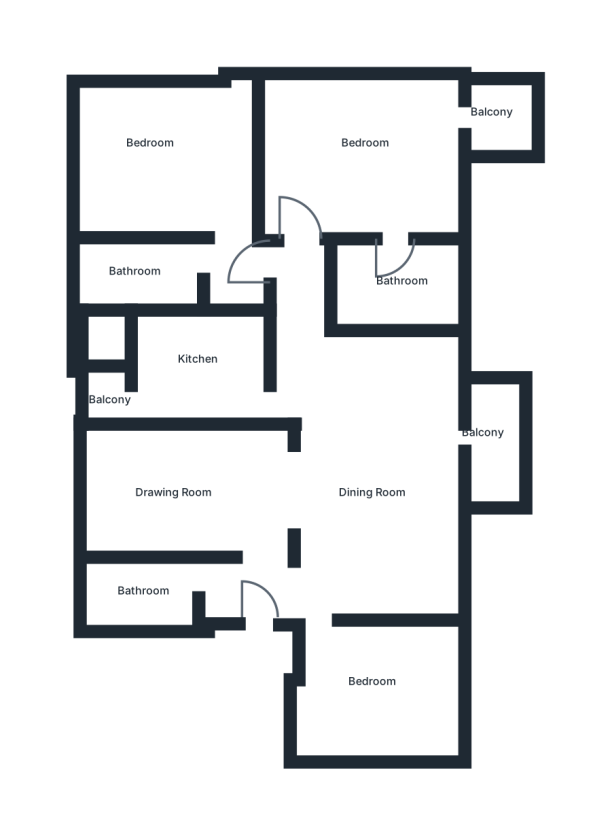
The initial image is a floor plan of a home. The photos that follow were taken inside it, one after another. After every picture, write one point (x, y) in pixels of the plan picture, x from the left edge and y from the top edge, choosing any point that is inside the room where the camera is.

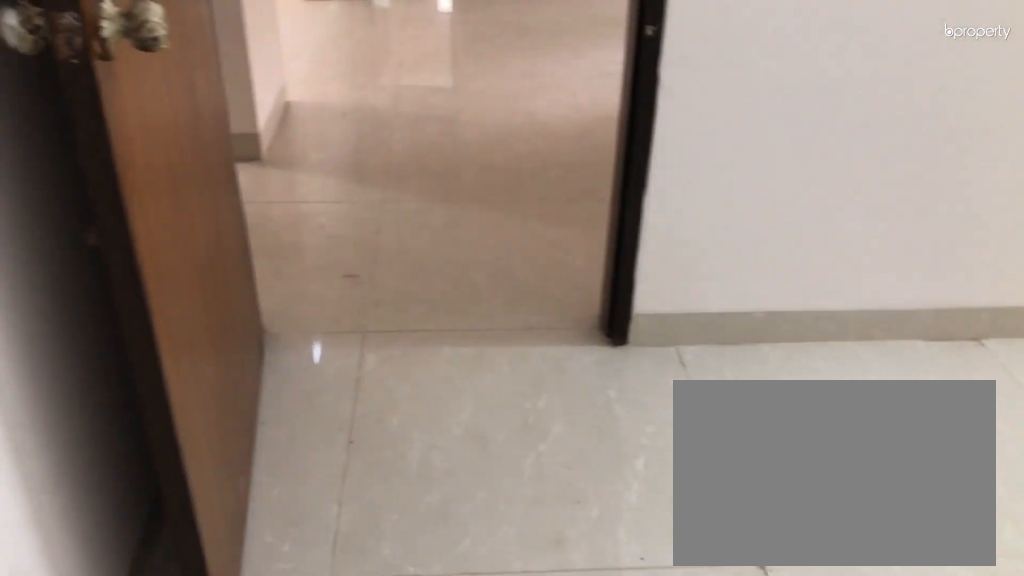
(355, 696)
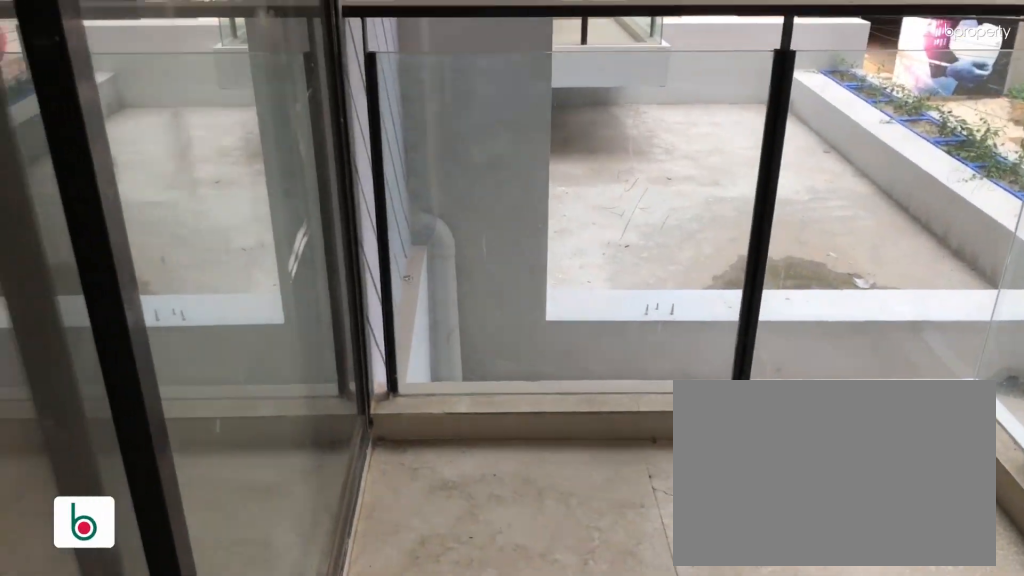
(499, 436)
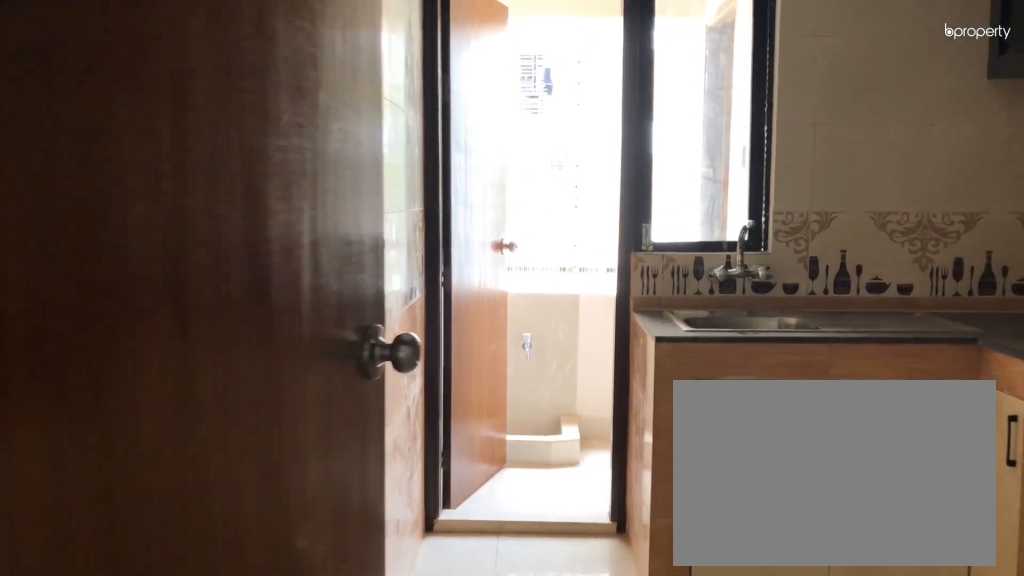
(205, 371)
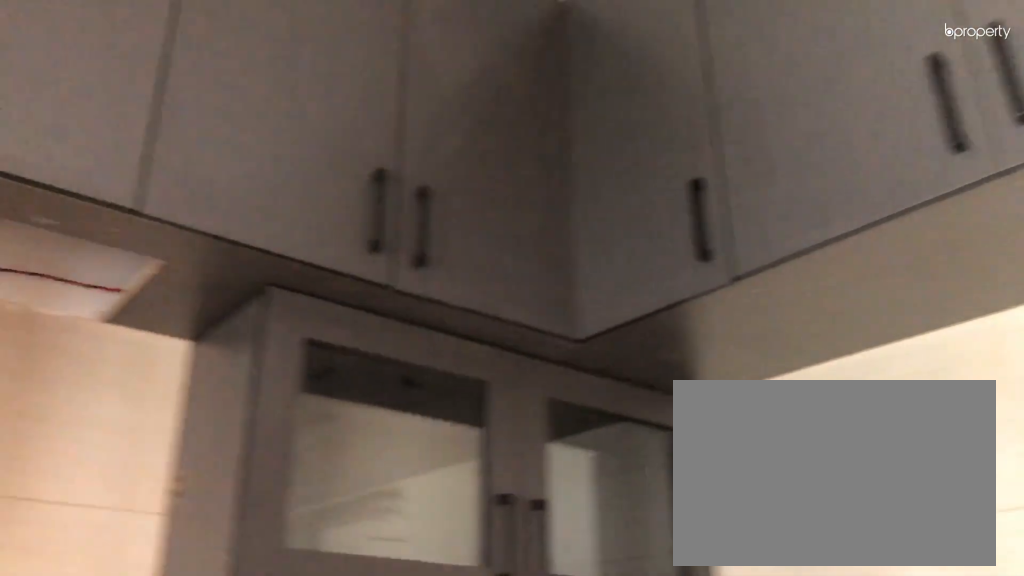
(217, 381)
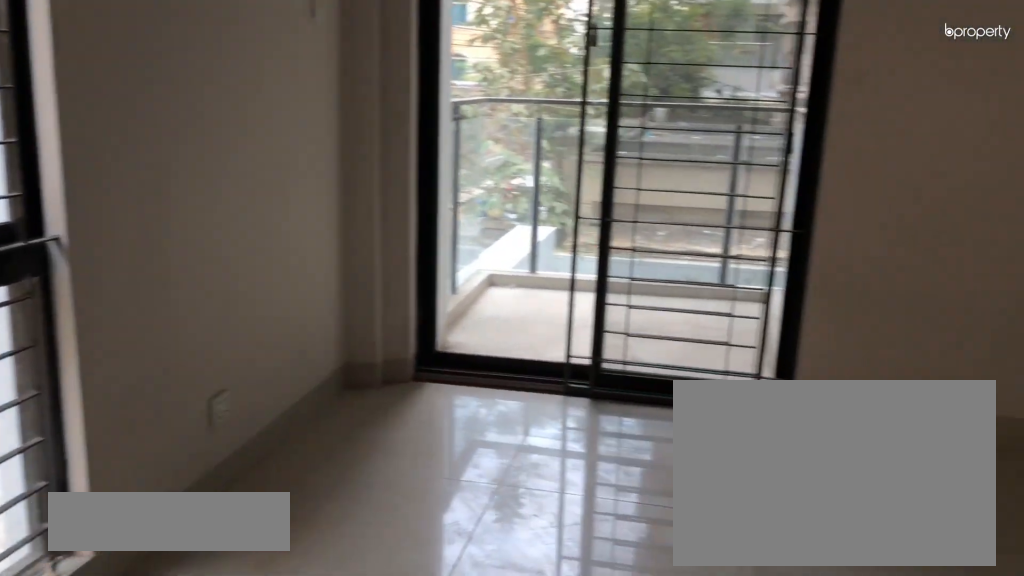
(375, 145)
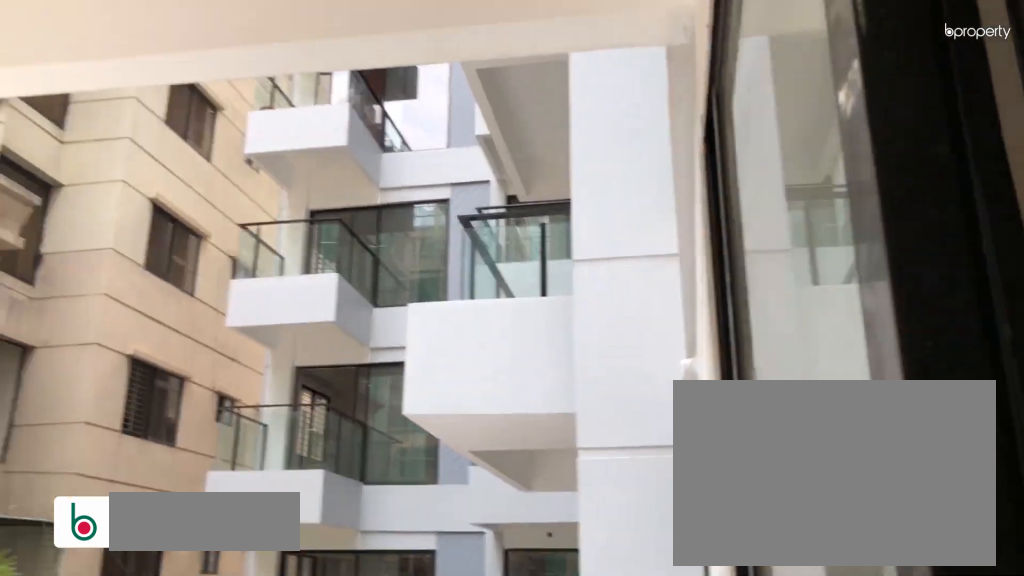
(496, 121)
